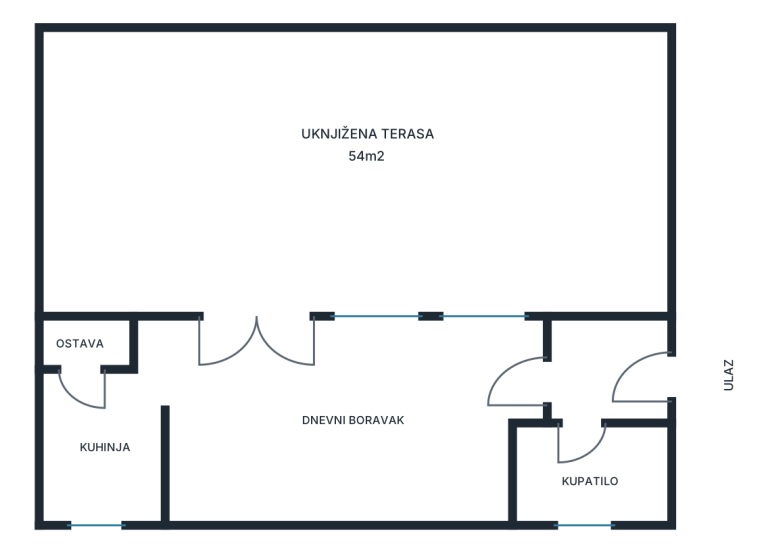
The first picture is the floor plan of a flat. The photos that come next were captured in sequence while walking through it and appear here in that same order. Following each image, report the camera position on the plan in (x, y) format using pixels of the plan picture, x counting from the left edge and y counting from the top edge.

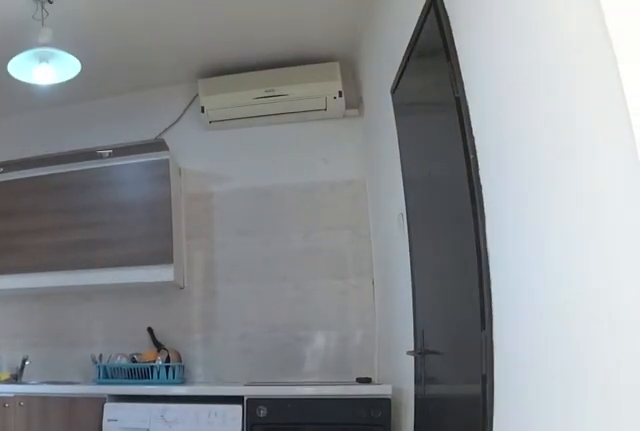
(226, 377)
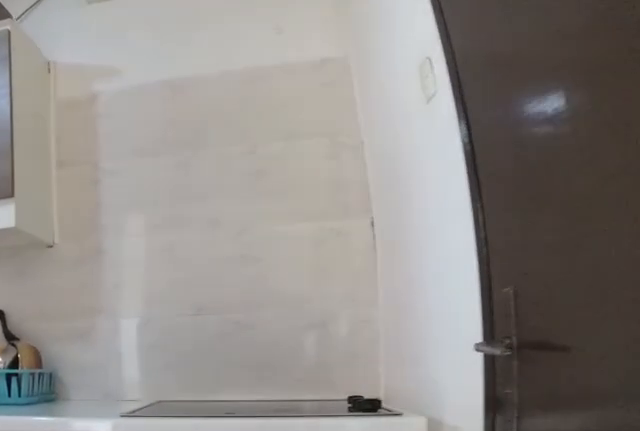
(160, 350)
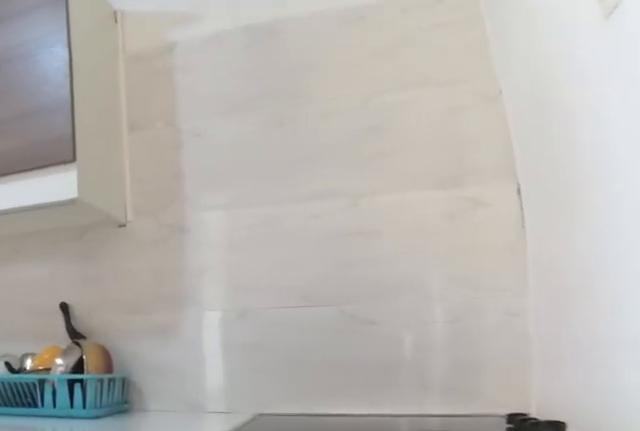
(104, 472)
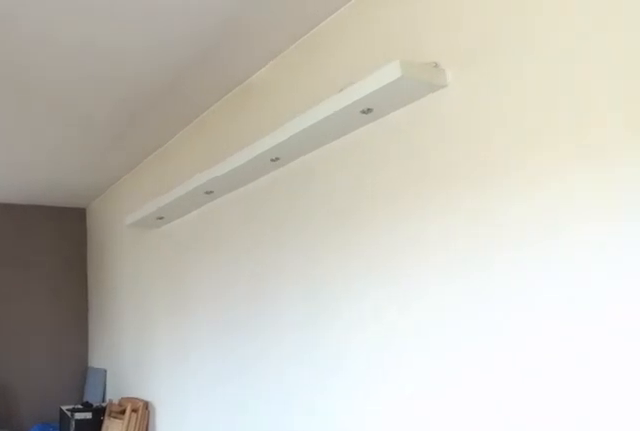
(213, 377)
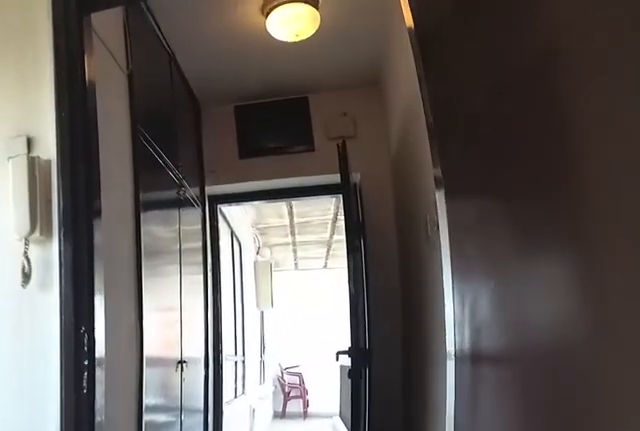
(429, 396)
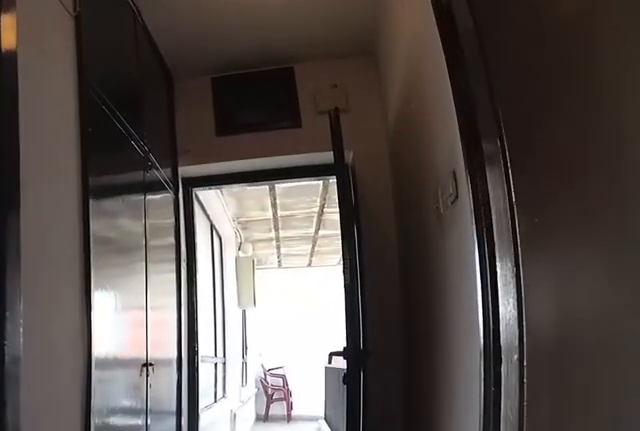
(451, 393)
